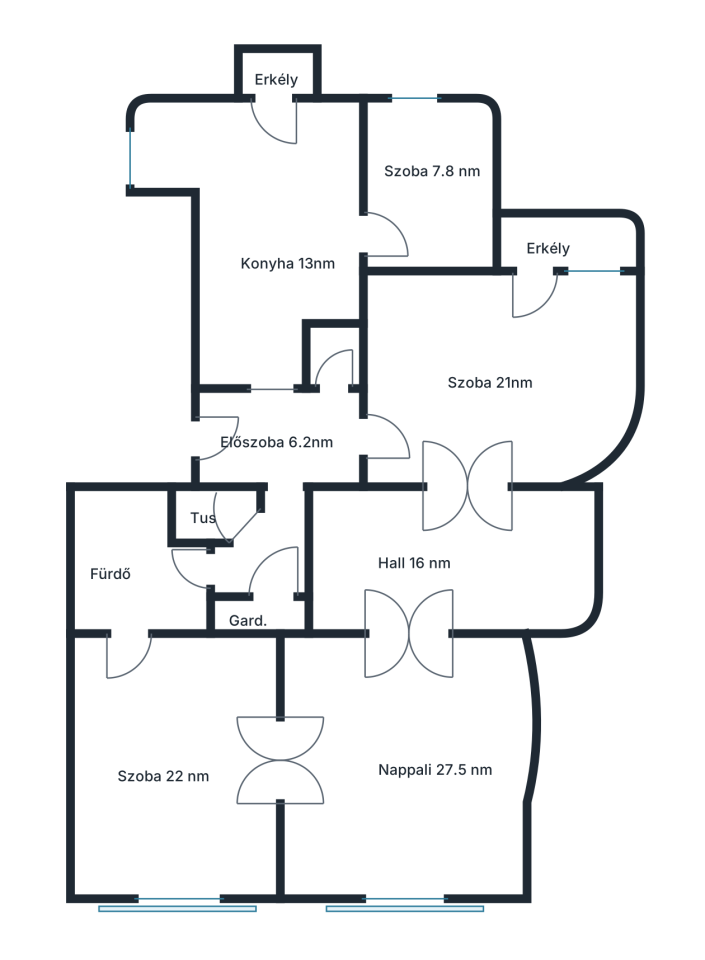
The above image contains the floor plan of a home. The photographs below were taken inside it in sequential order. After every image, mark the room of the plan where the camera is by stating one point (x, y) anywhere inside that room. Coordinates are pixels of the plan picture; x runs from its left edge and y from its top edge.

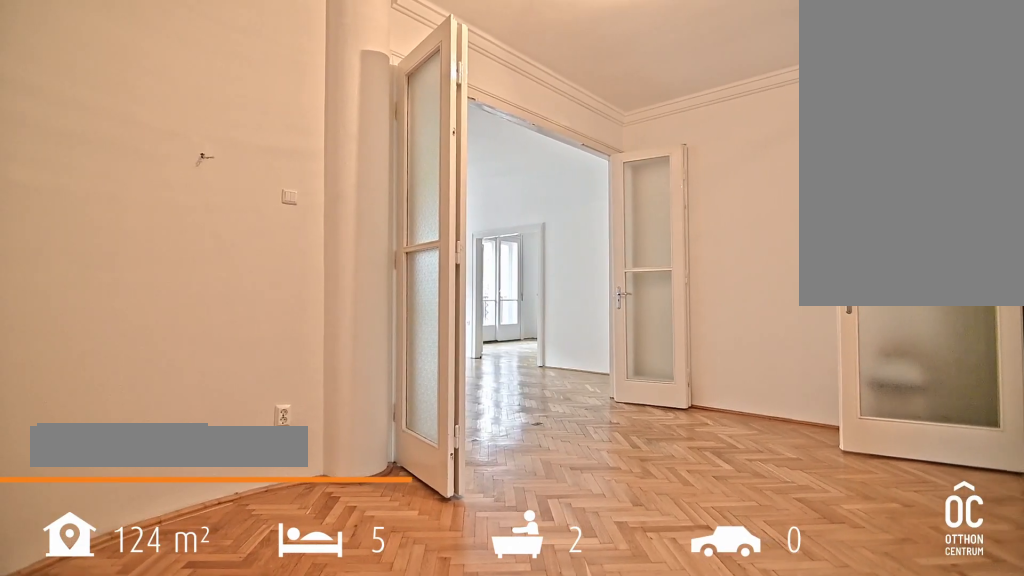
(431, 566)
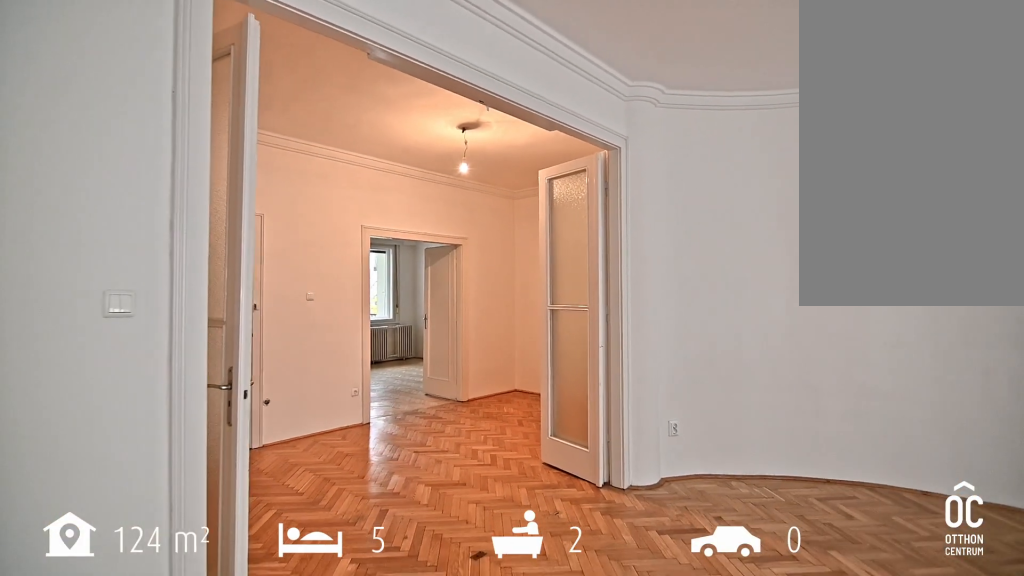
(404, 763)
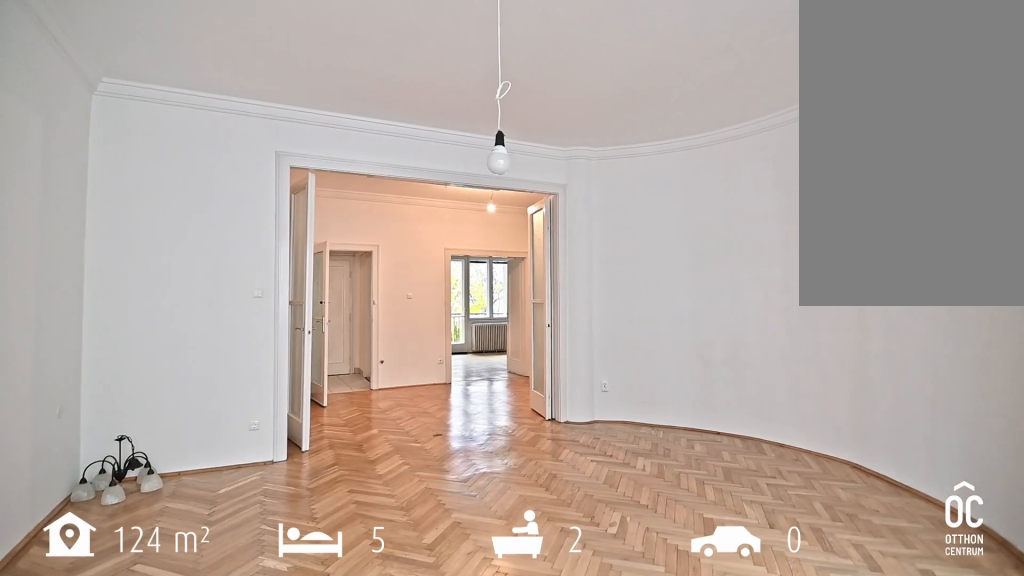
(404, 763)
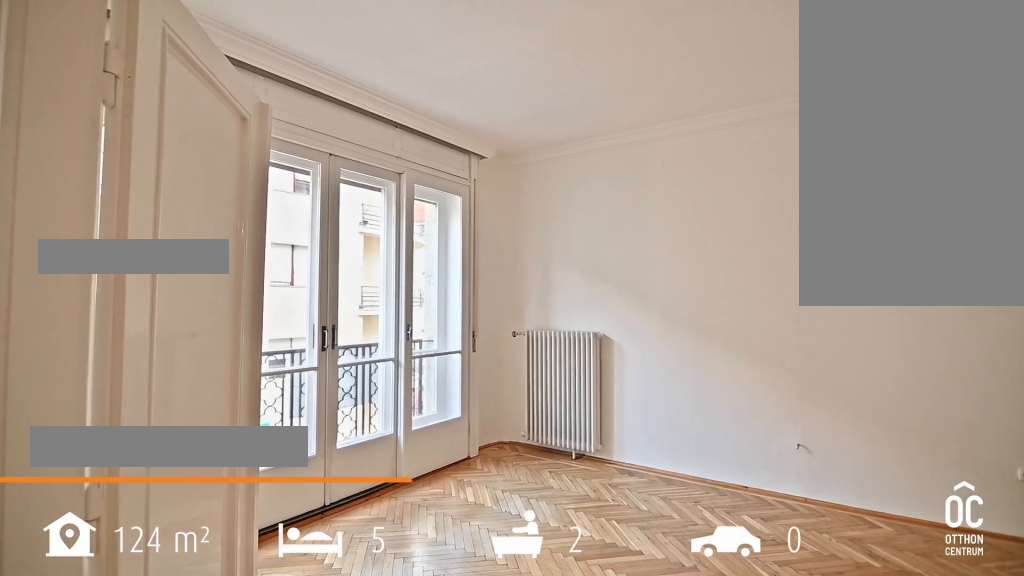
(173, 763)
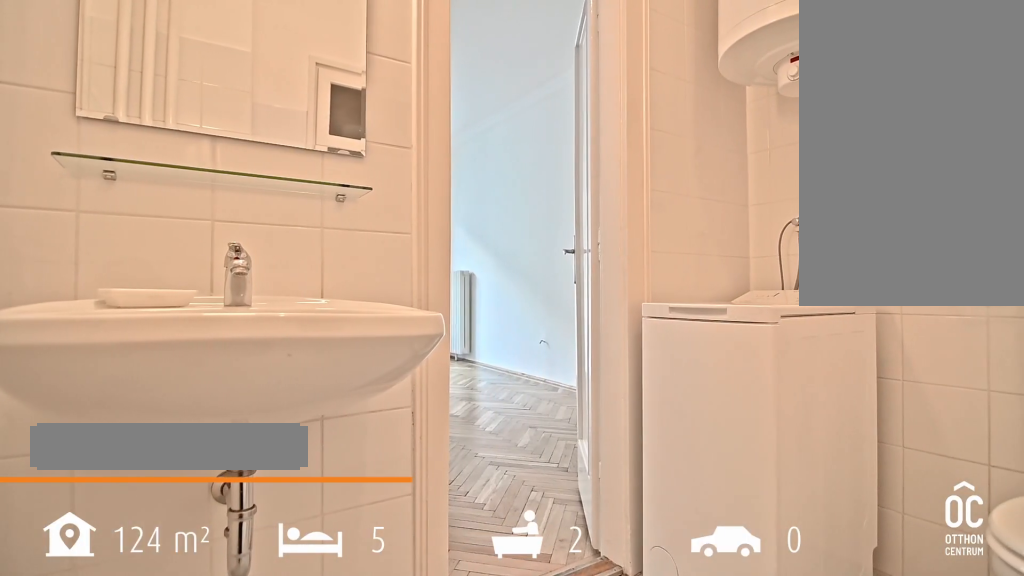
(133, 568)
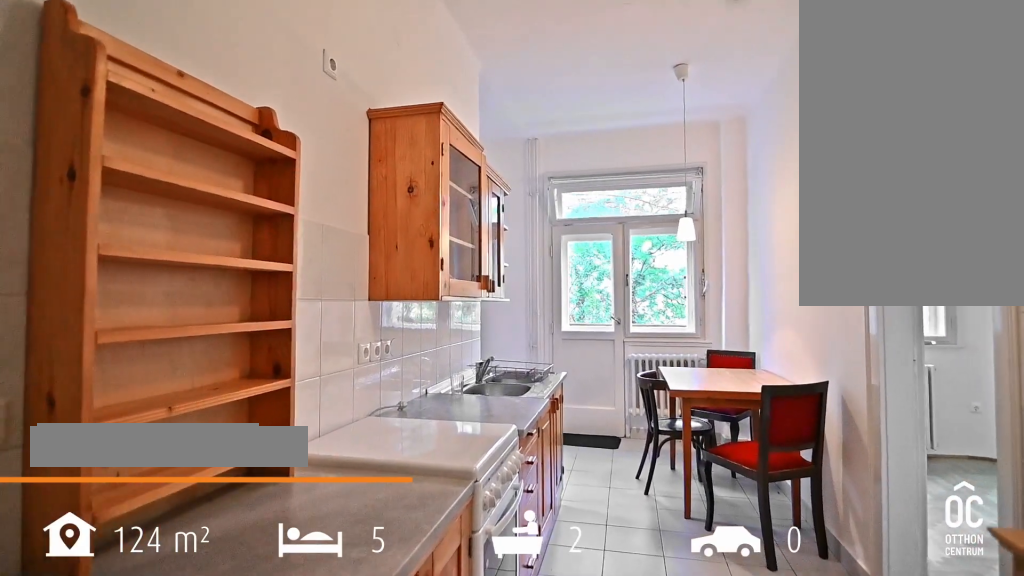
(285, 253)
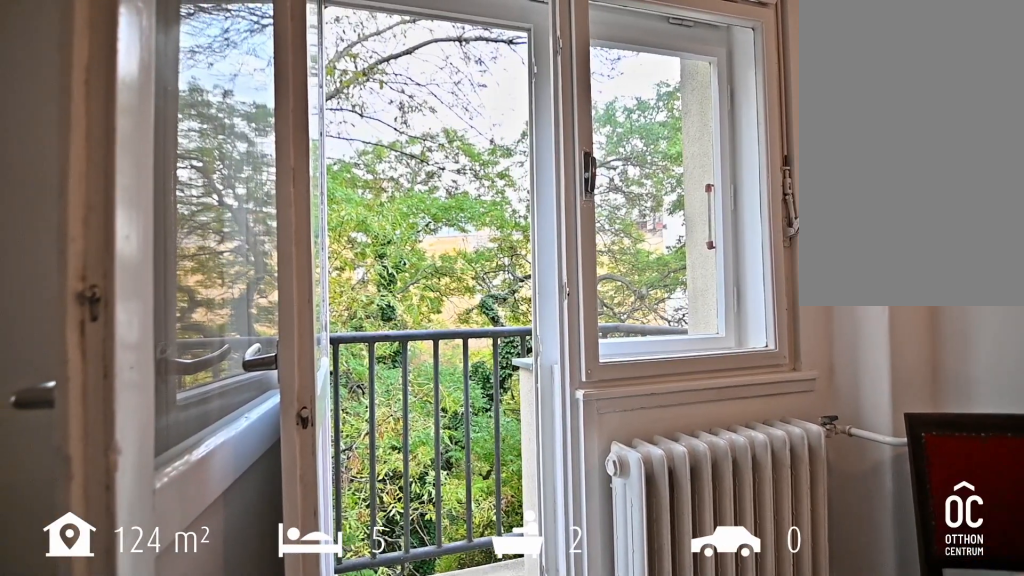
(285, 253)
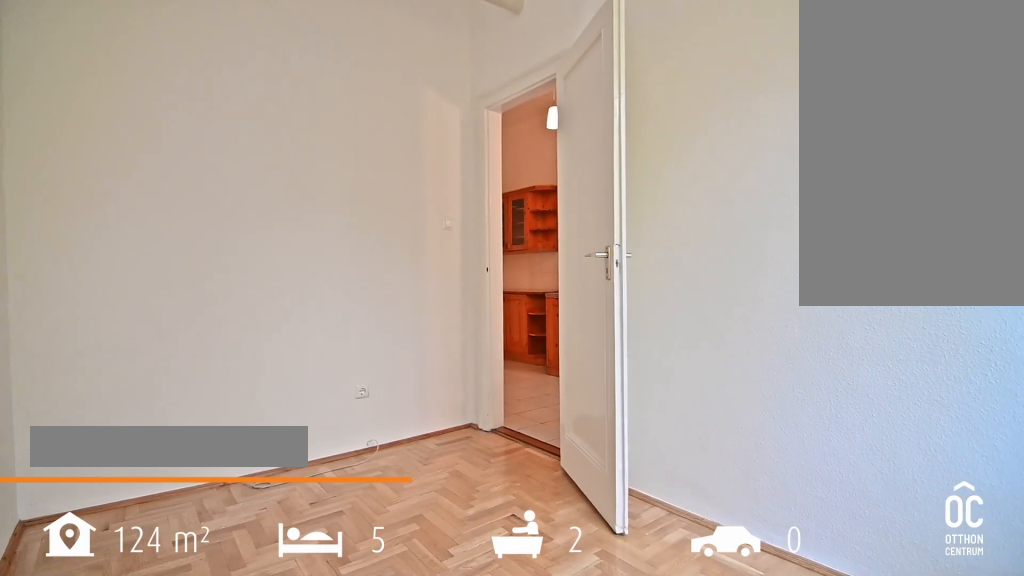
(428, 192)
